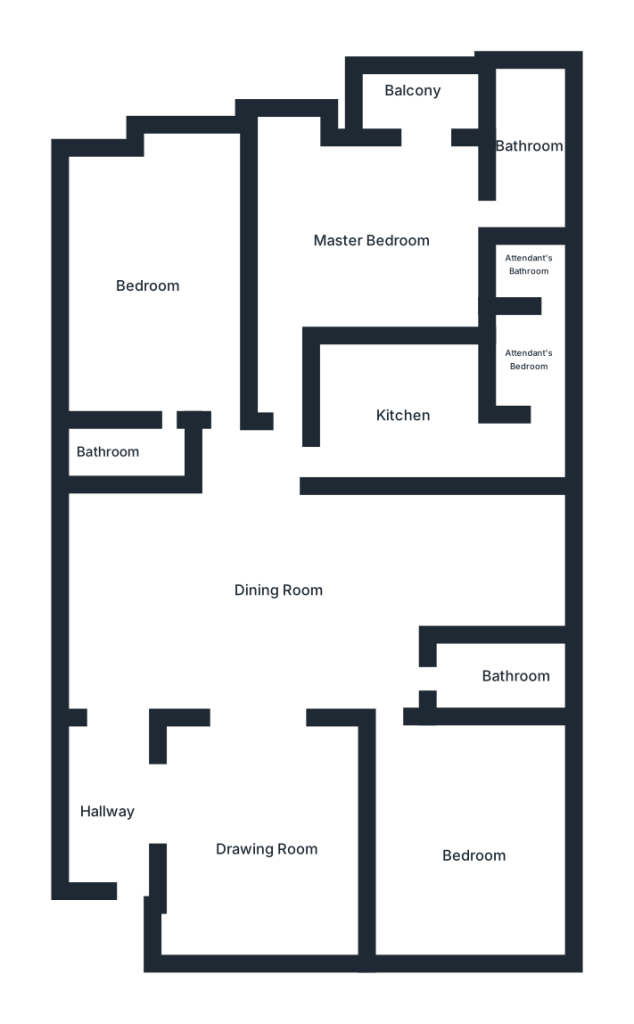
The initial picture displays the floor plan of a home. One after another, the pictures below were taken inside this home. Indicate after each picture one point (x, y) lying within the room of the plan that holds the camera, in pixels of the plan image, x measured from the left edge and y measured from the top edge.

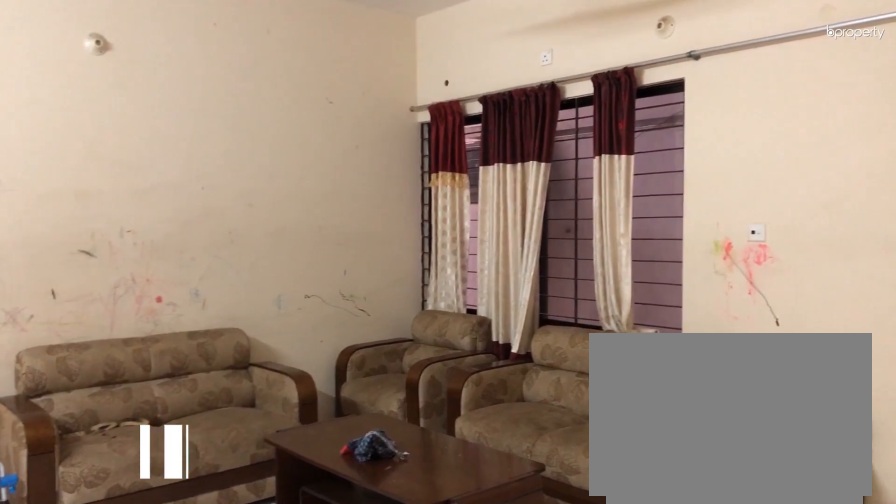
(254, 838)
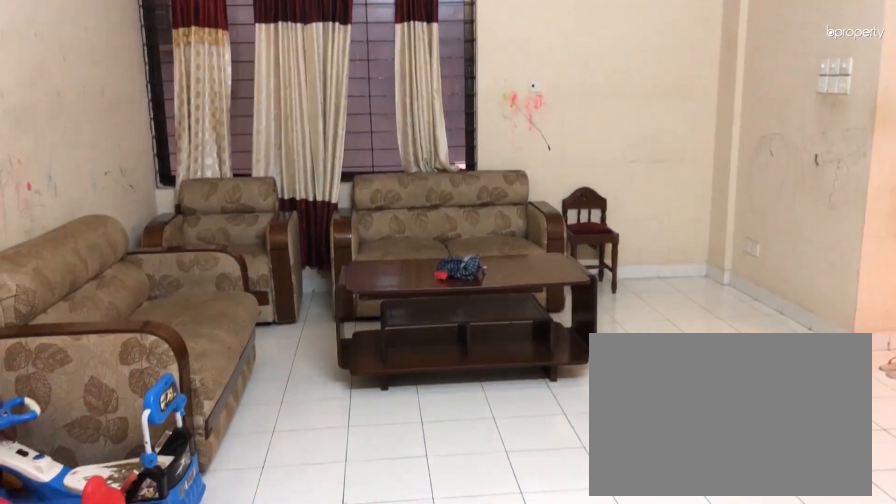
(252, 838)
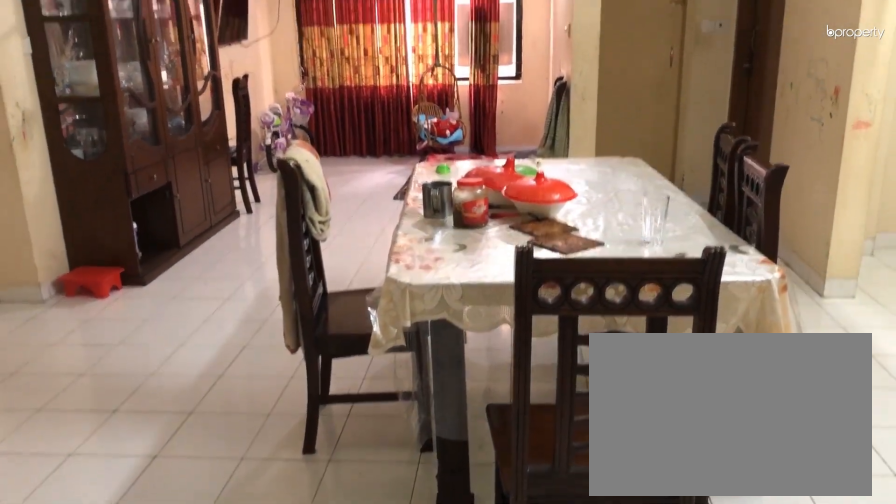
(290, 595)
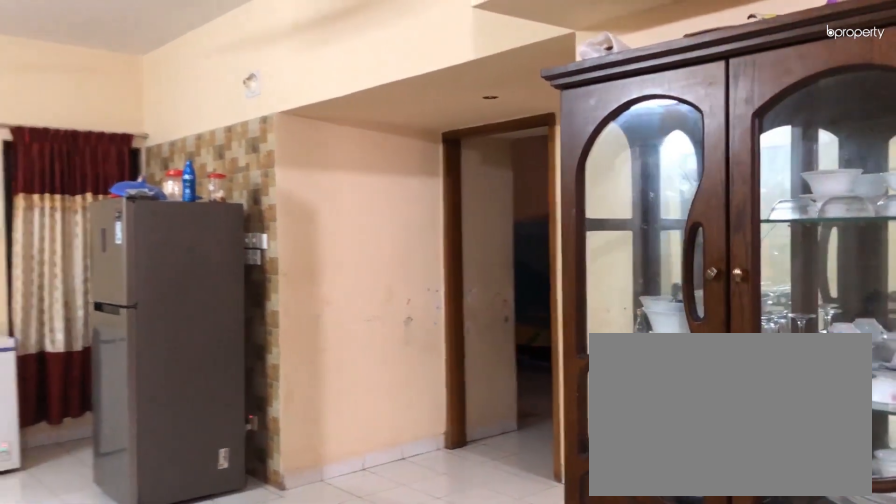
(289, 596)
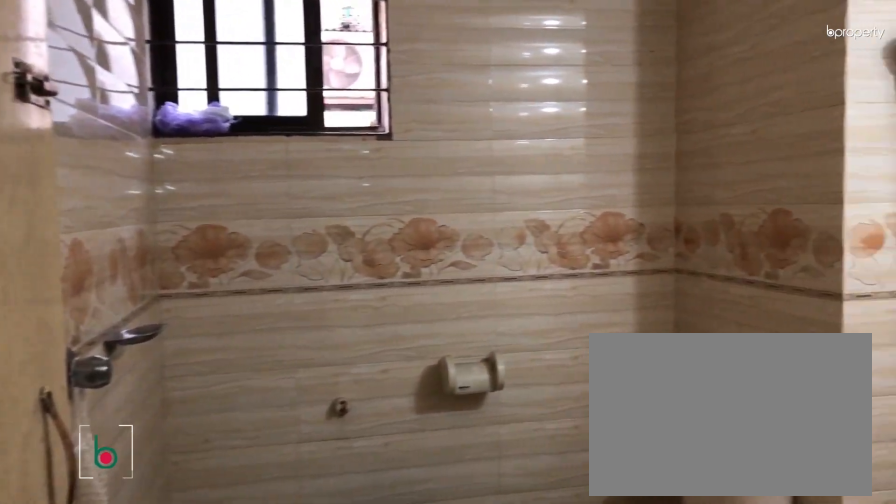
(486, 674)
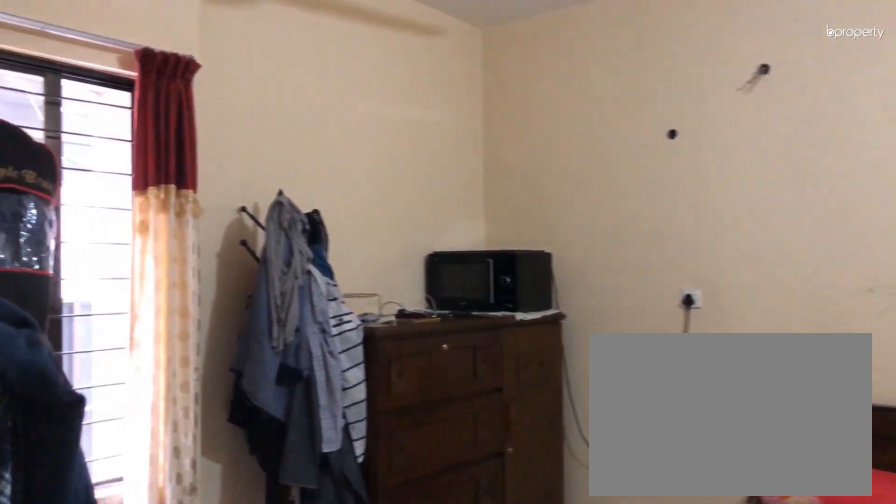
(459, 844)
